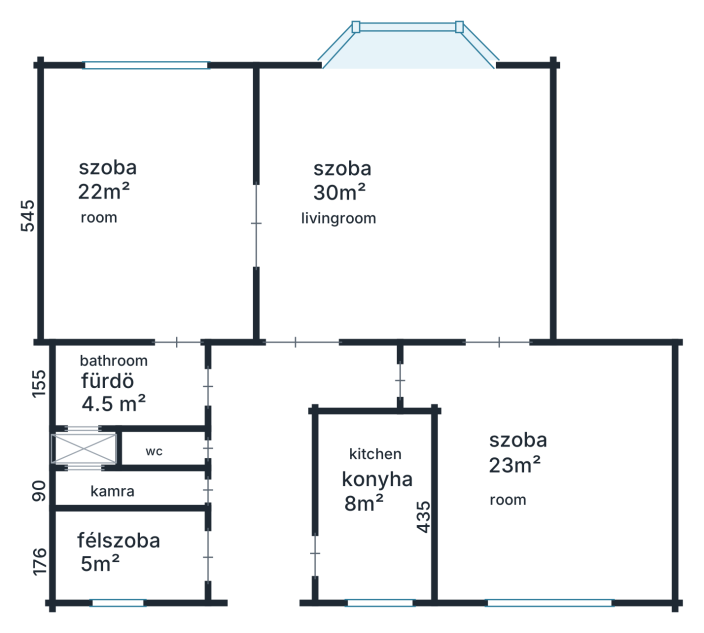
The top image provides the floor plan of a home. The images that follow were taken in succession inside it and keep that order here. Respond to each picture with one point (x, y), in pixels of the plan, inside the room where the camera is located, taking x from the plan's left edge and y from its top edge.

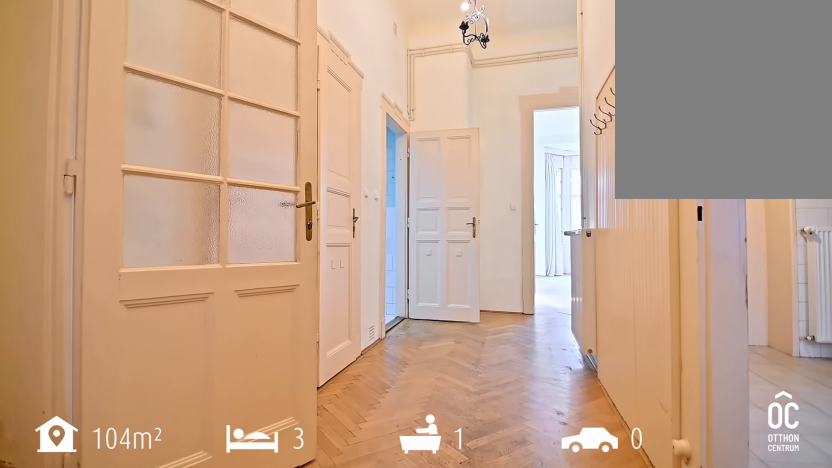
(260, 413)
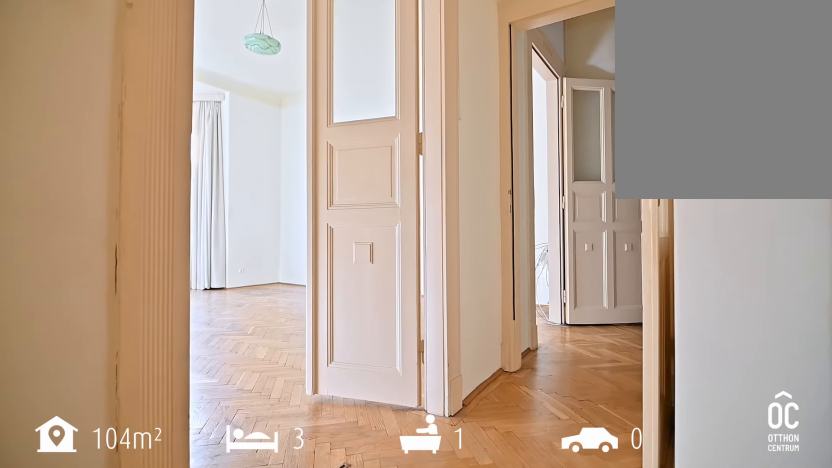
(260, 413)
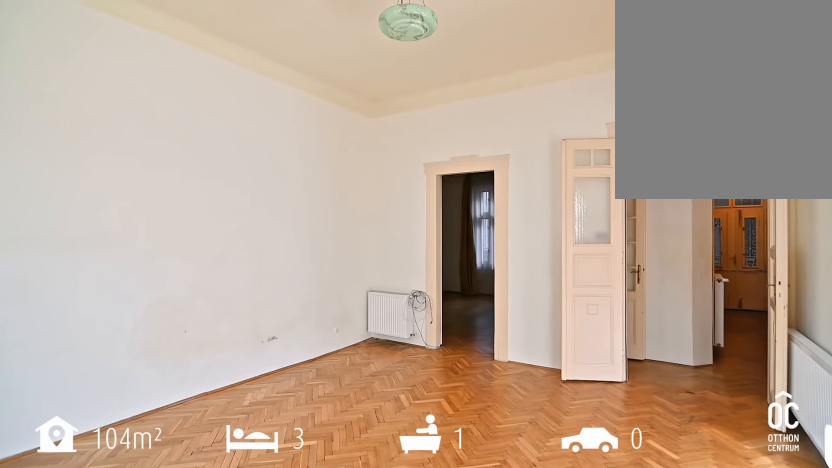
(402, 193)
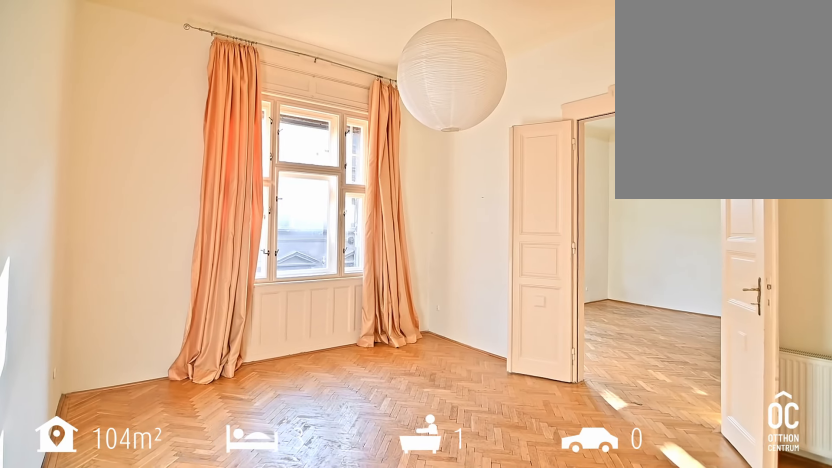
(141, 209)
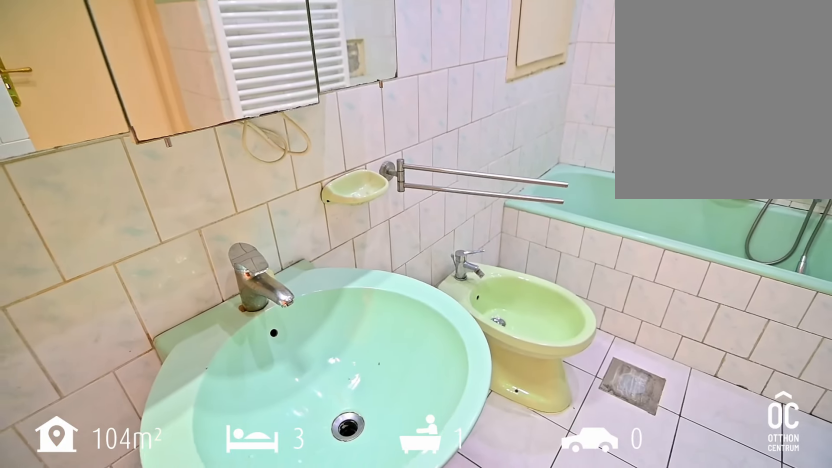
(127, 384)
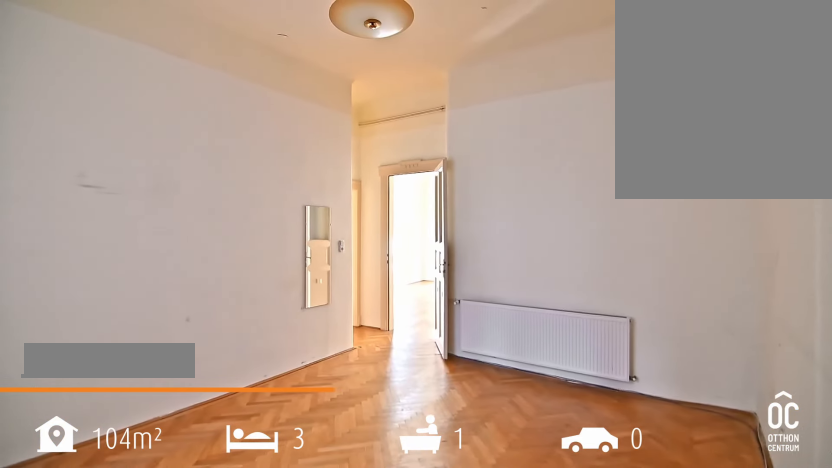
(554, 476)
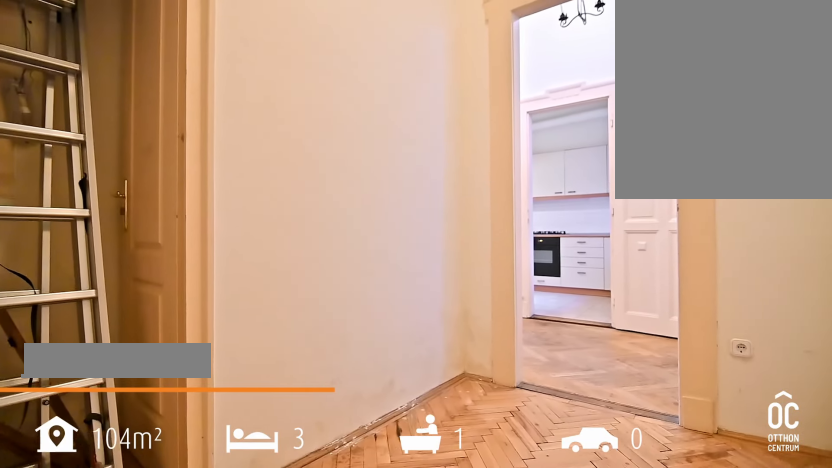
(129, 552)
